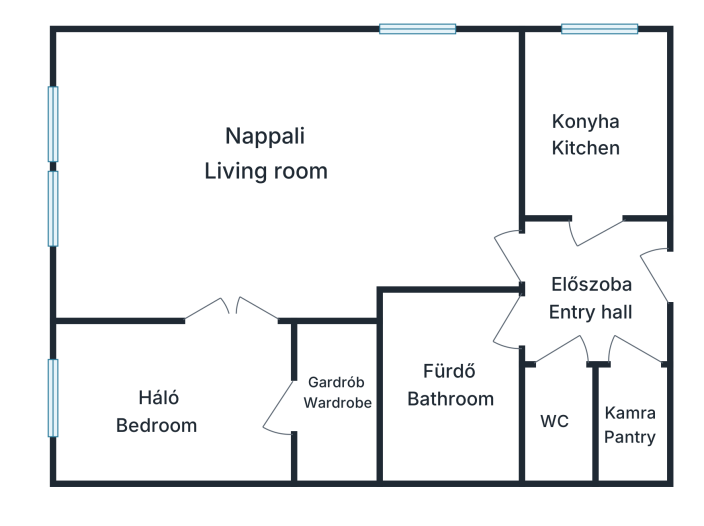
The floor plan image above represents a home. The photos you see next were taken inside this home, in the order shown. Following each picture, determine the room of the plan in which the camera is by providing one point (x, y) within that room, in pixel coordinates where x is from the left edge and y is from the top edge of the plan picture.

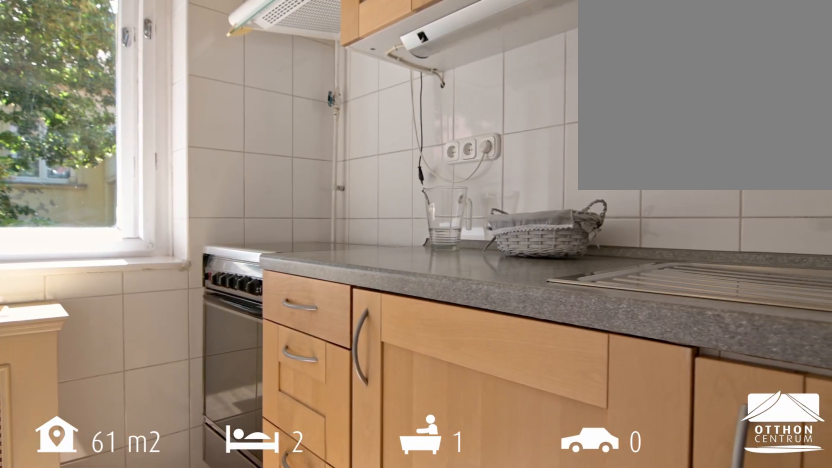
(589, 126)
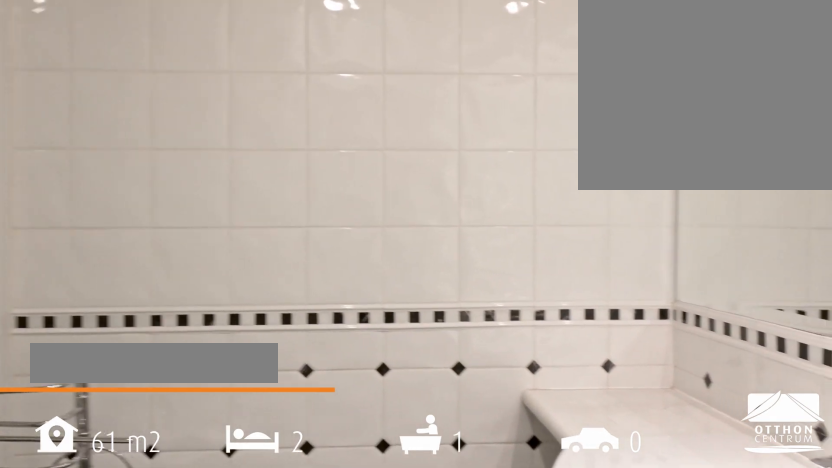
(446, 392)
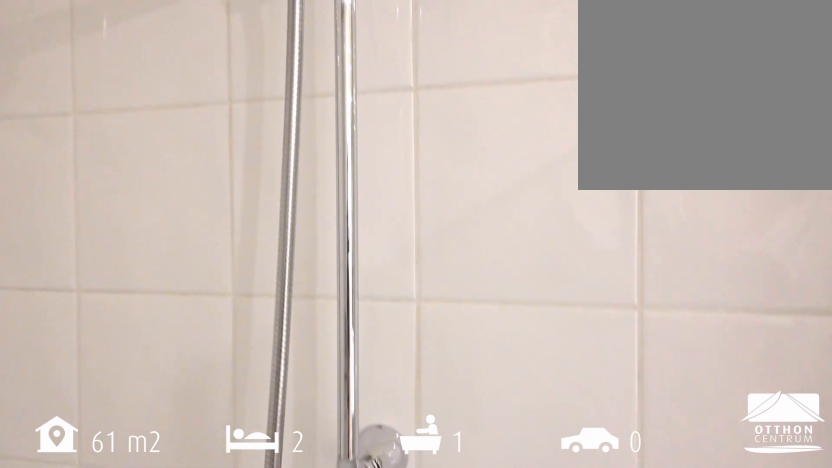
(446, 392)
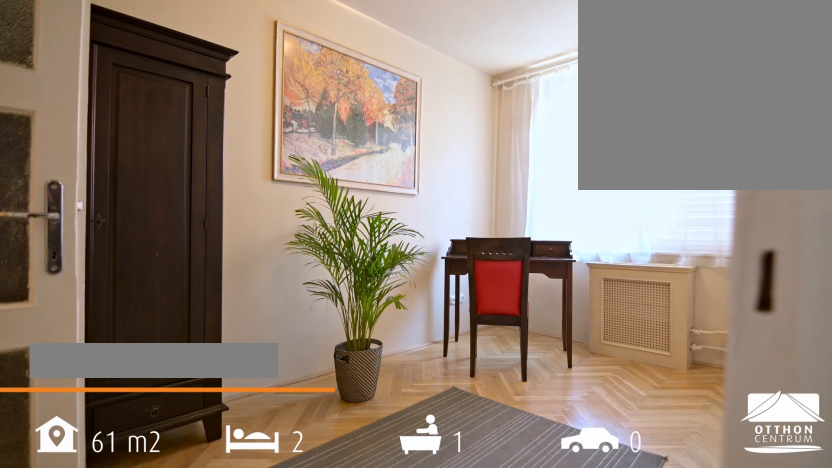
(195, 399)
